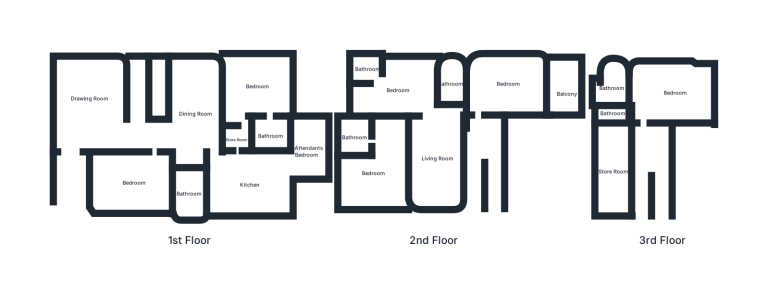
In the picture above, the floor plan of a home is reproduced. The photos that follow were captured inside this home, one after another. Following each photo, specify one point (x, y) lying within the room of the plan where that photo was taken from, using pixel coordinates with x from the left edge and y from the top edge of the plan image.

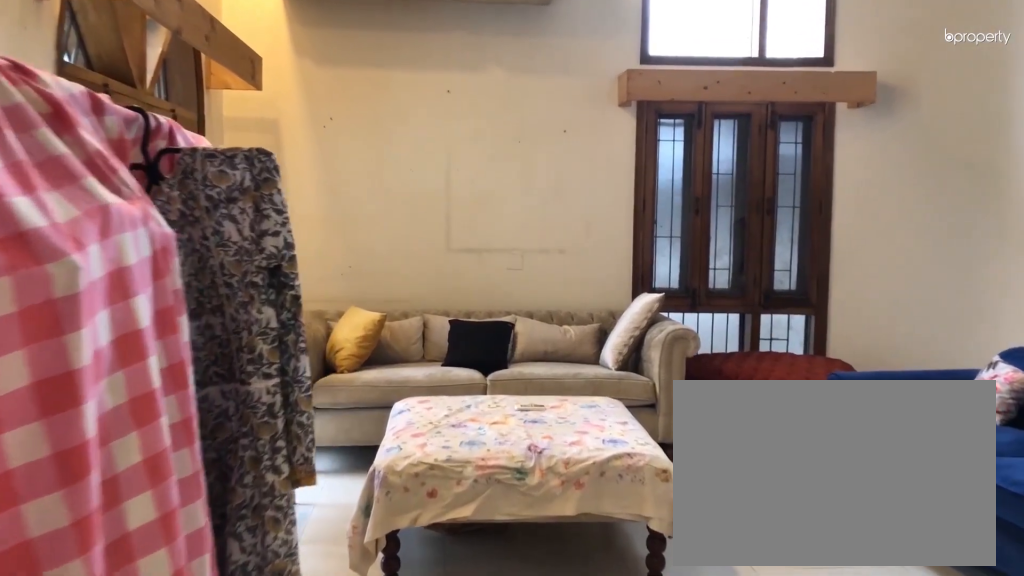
(80, 106)
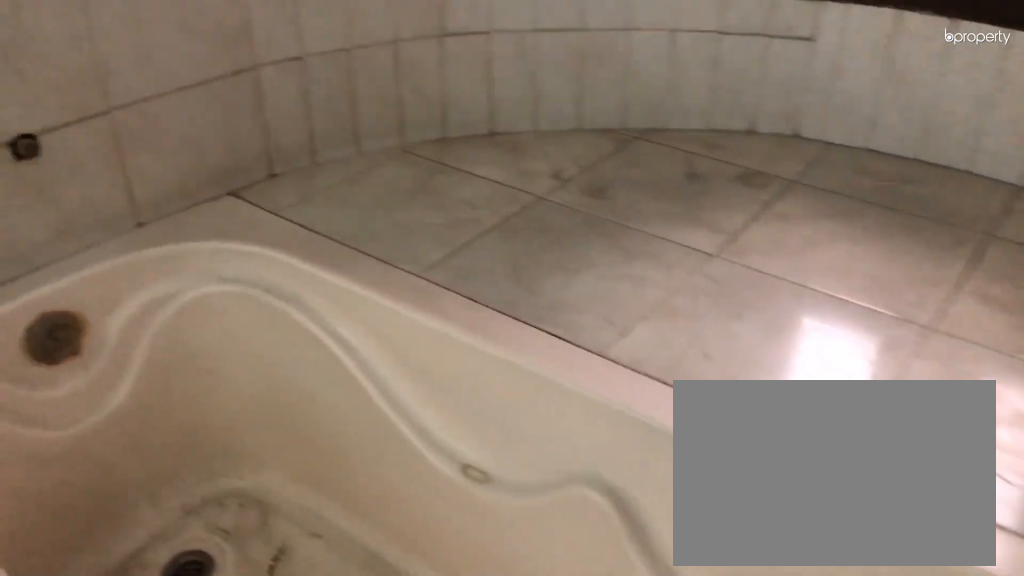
(448, 84)
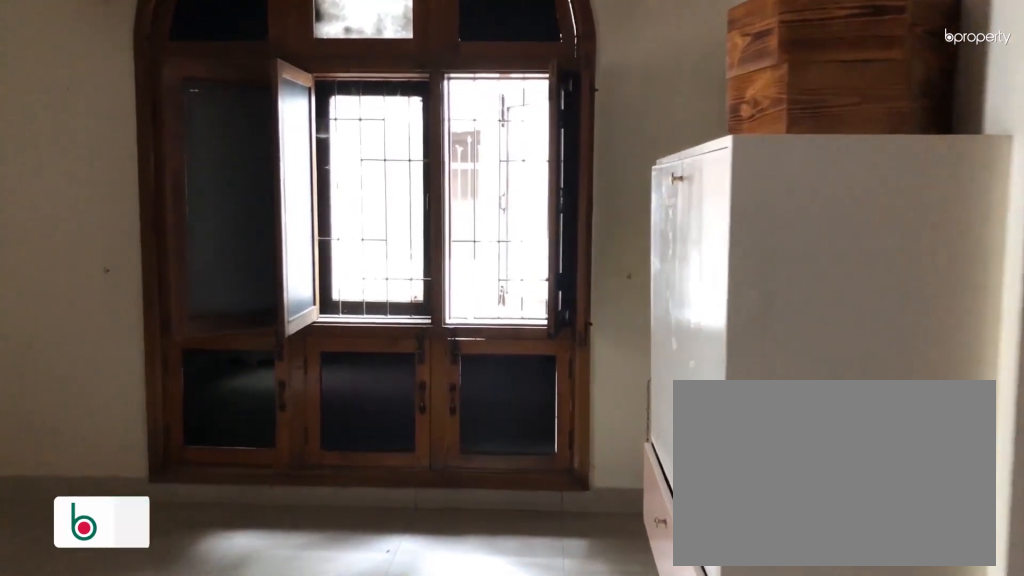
(372, 174)
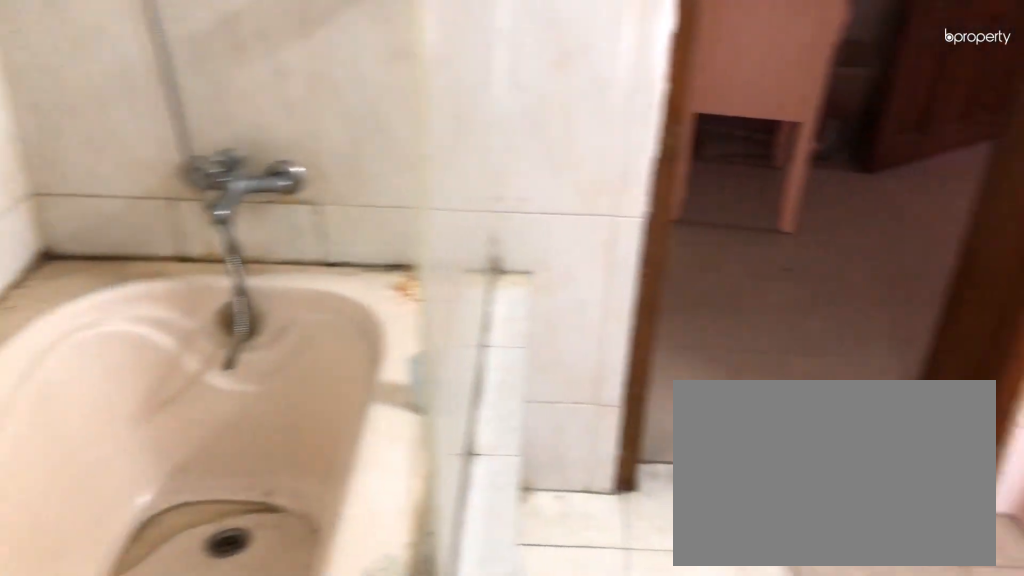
(352, 138)
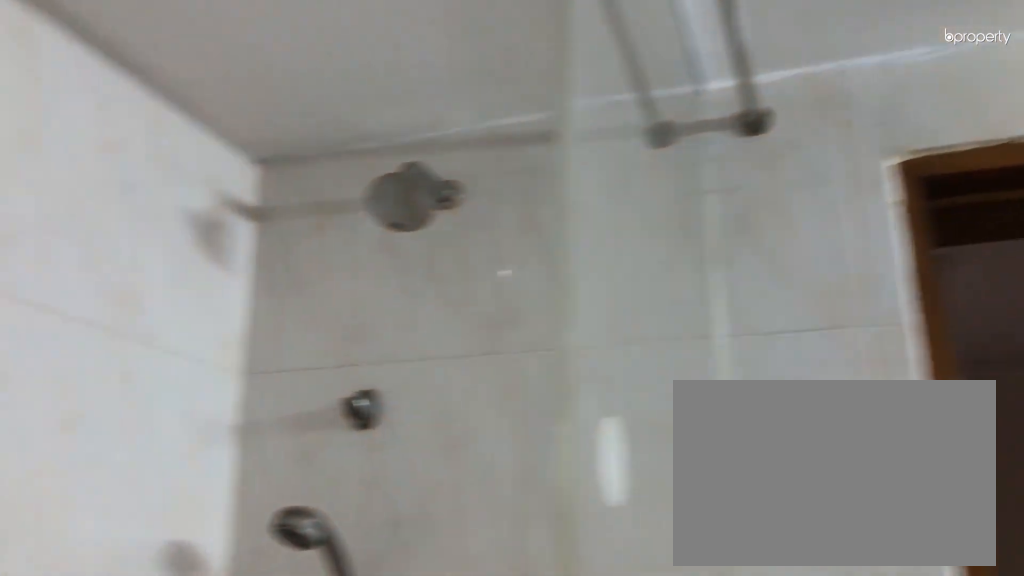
(352, 138)
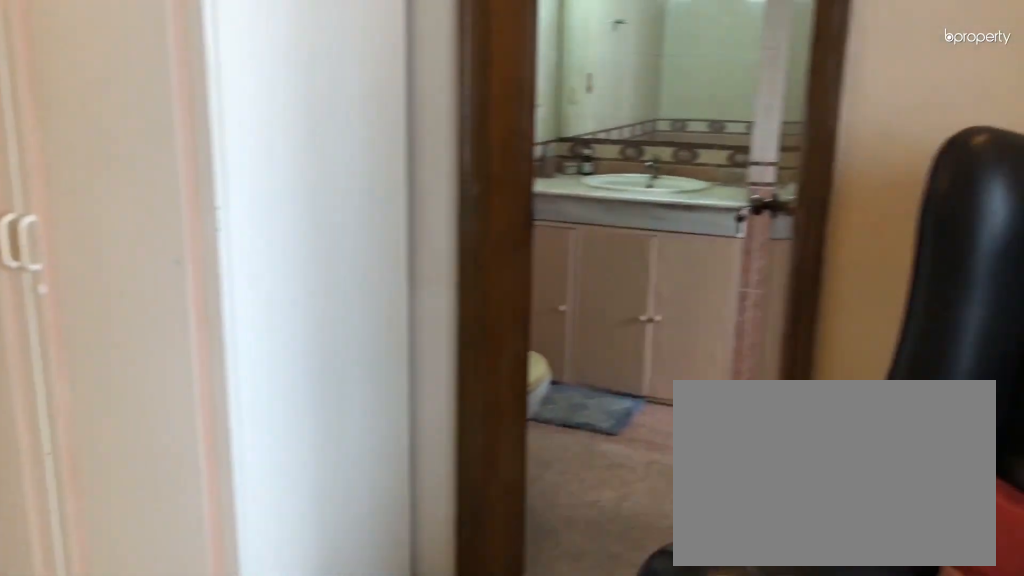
(674, 93)
